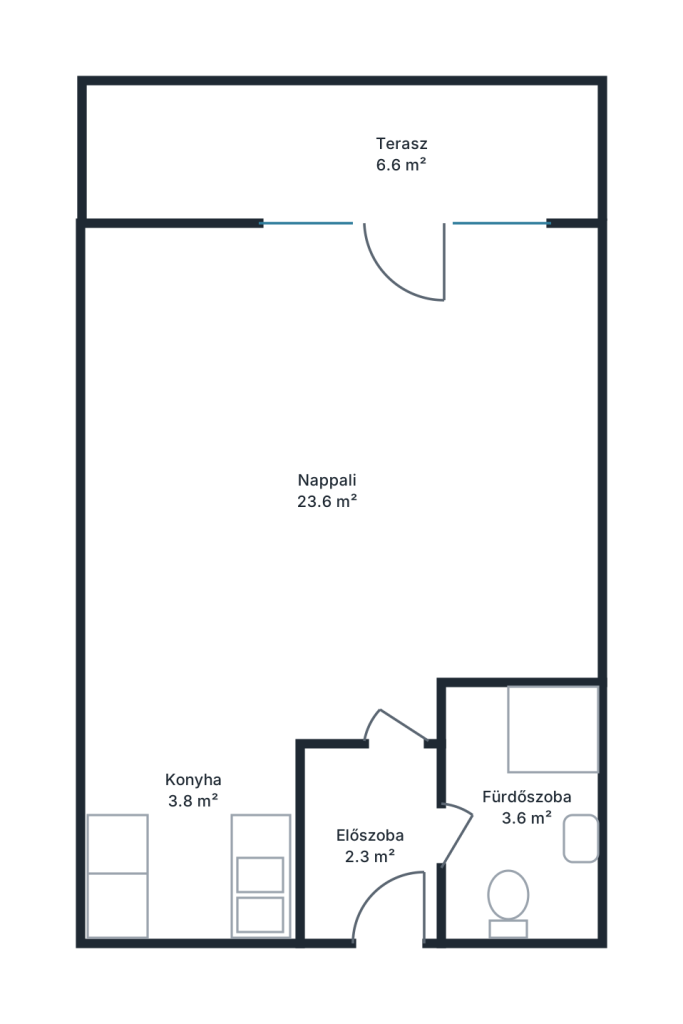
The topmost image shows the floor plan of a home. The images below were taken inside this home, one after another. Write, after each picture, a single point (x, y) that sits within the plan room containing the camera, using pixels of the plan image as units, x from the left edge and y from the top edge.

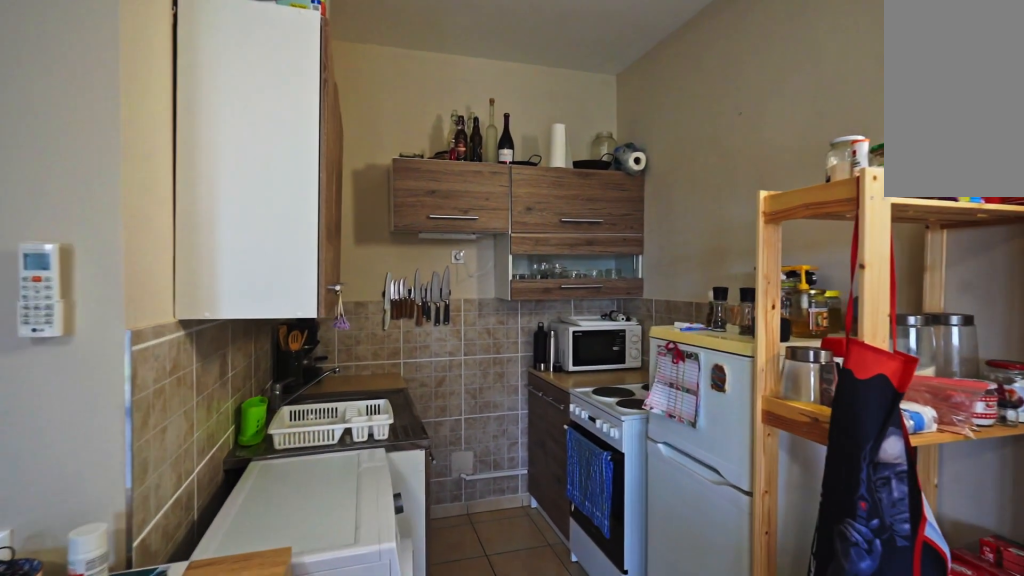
(190, 833)
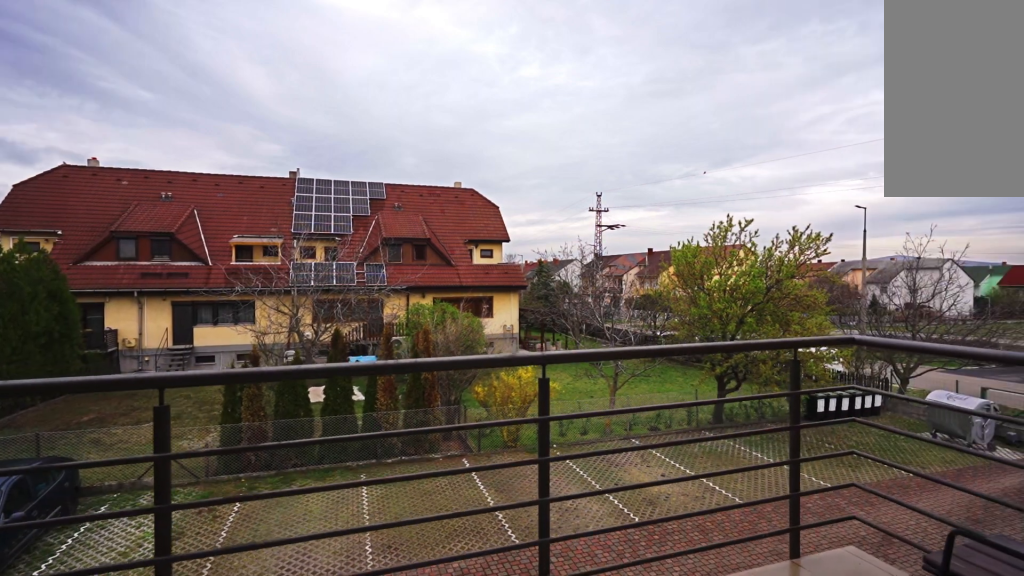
(412, 155)
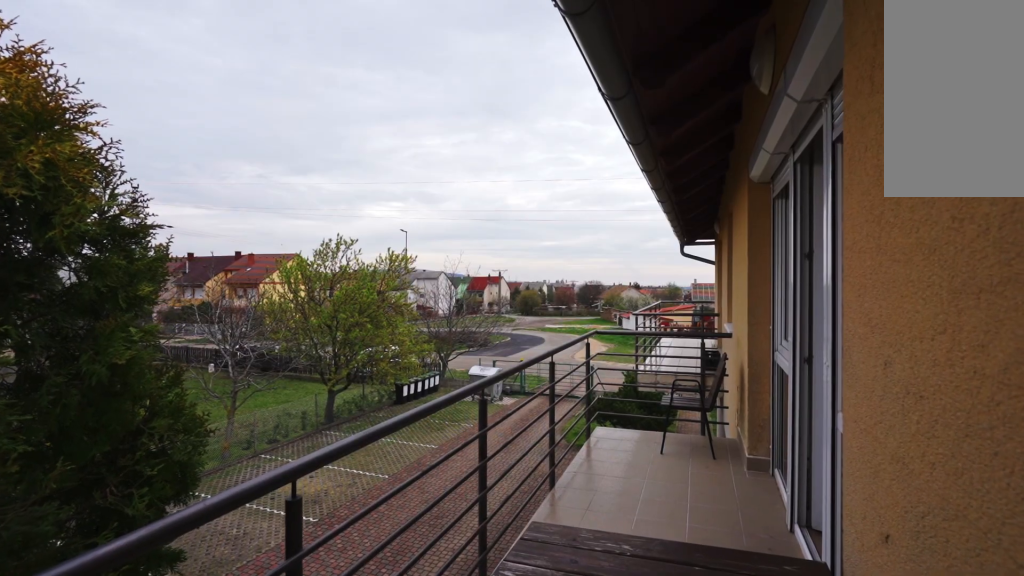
(412, 154)
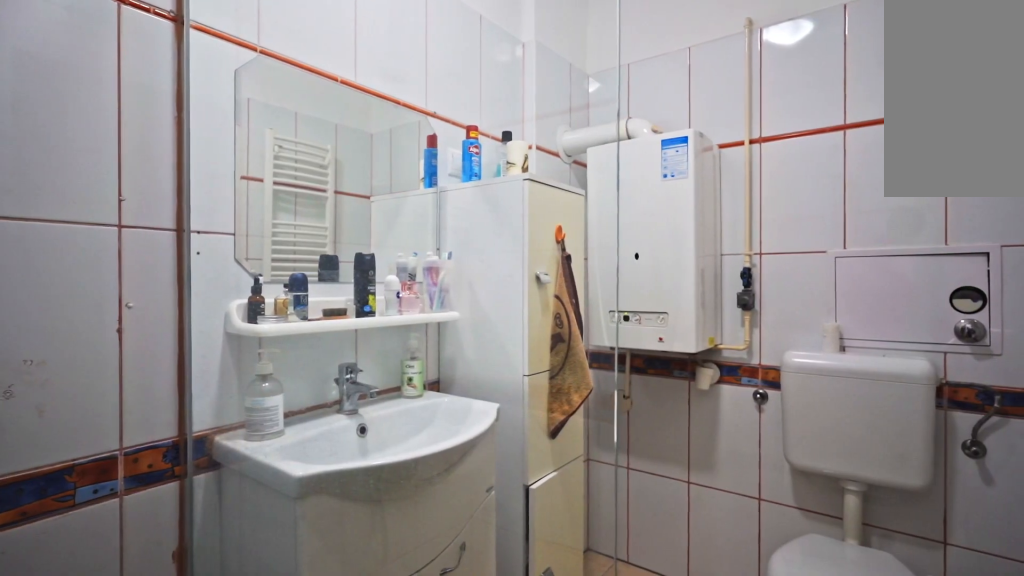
(523, 830)
